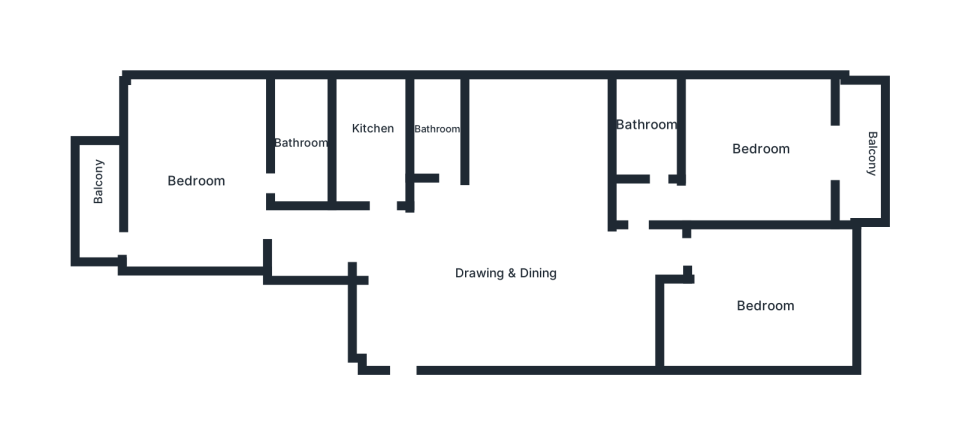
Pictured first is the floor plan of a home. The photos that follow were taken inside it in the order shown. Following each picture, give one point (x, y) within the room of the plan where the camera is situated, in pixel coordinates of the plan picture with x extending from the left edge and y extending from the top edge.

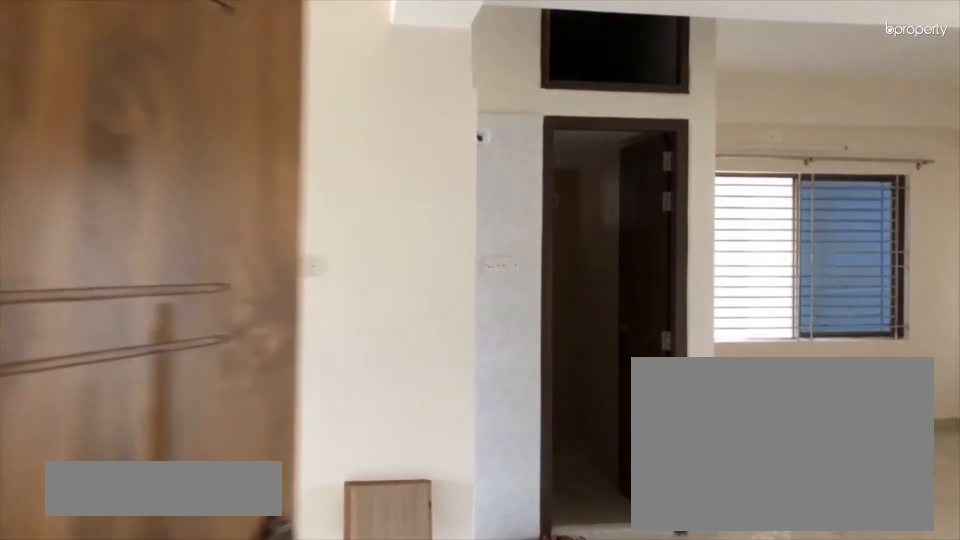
(448, 282)
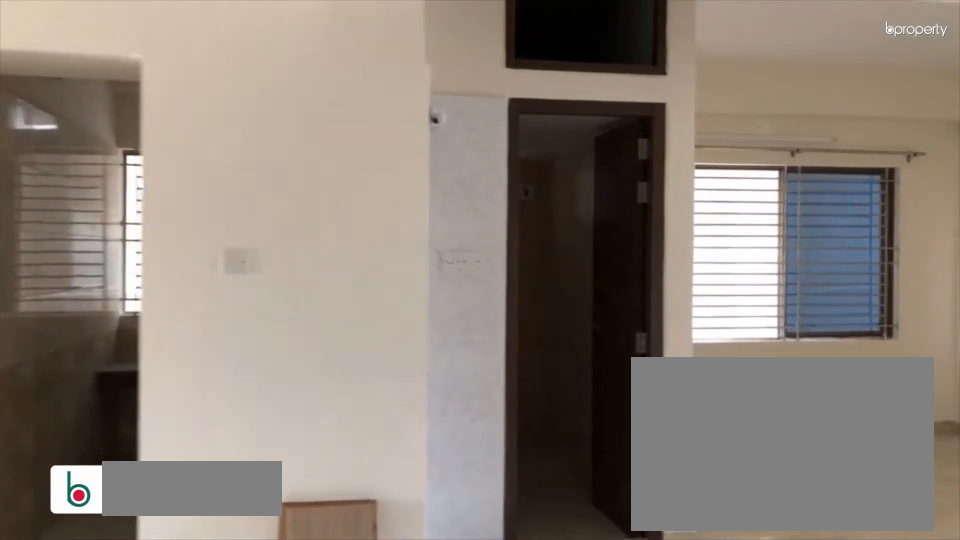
(448, 282)
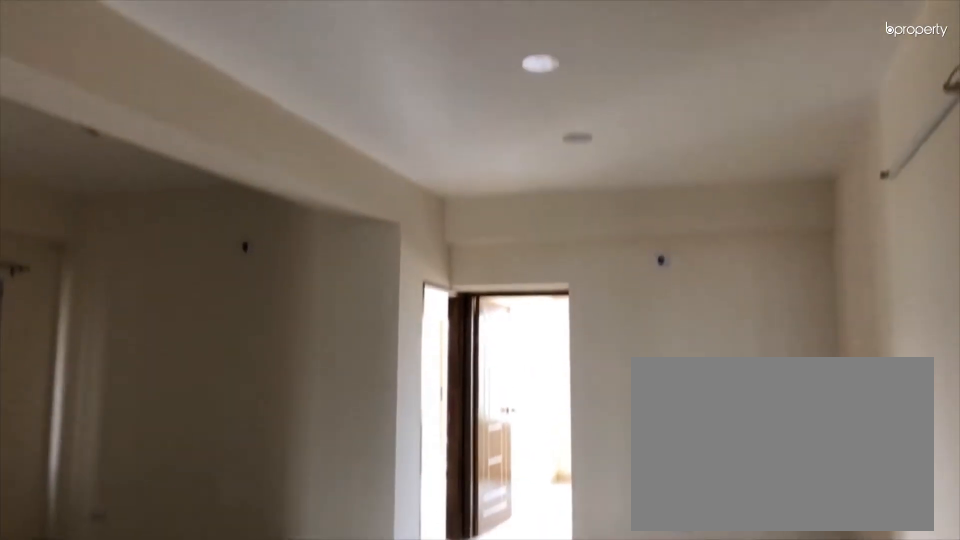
(567, 287)
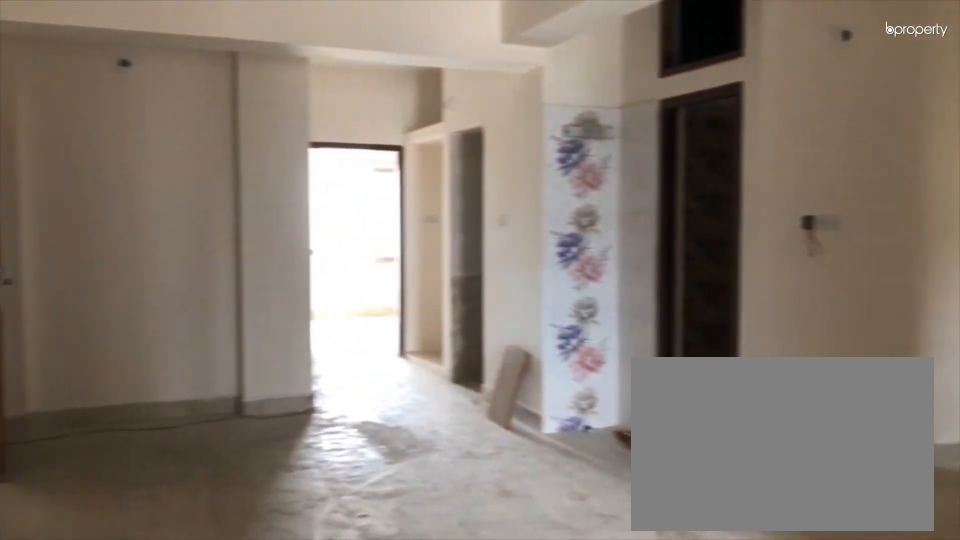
(463, 261)
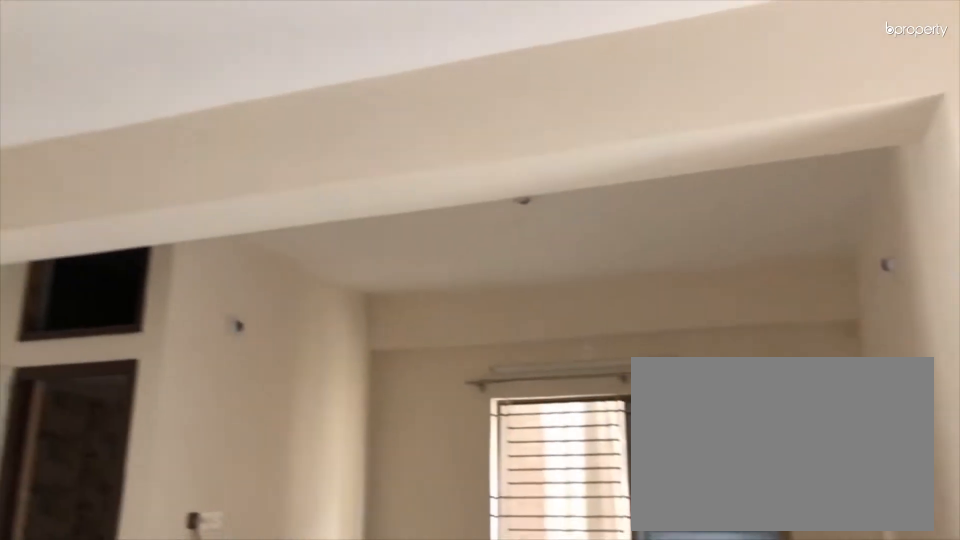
(463, 261)
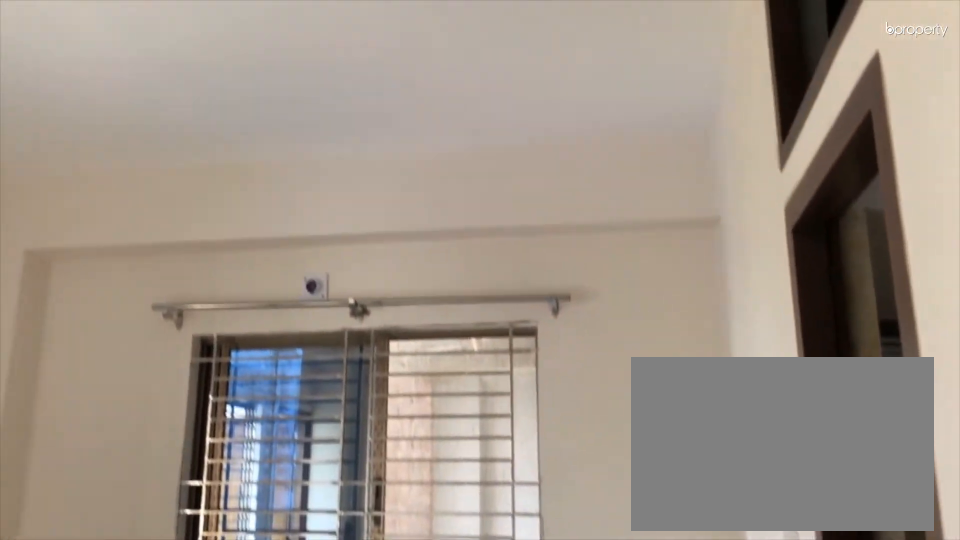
(194, 159)
